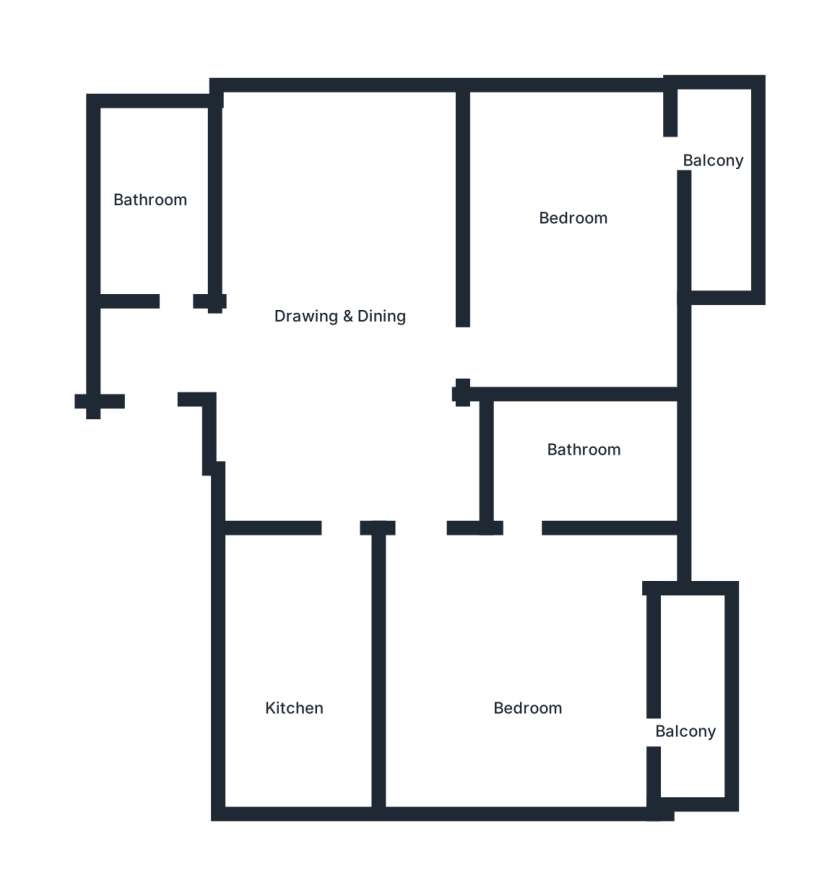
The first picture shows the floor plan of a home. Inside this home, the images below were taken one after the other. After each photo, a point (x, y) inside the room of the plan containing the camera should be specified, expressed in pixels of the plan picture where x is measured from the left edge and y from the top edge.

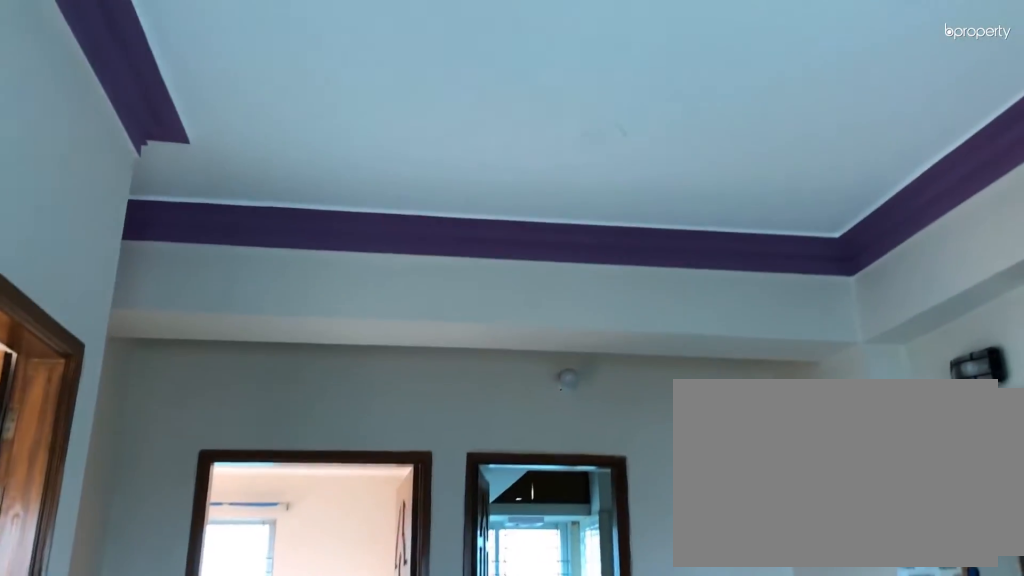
(318, 360)
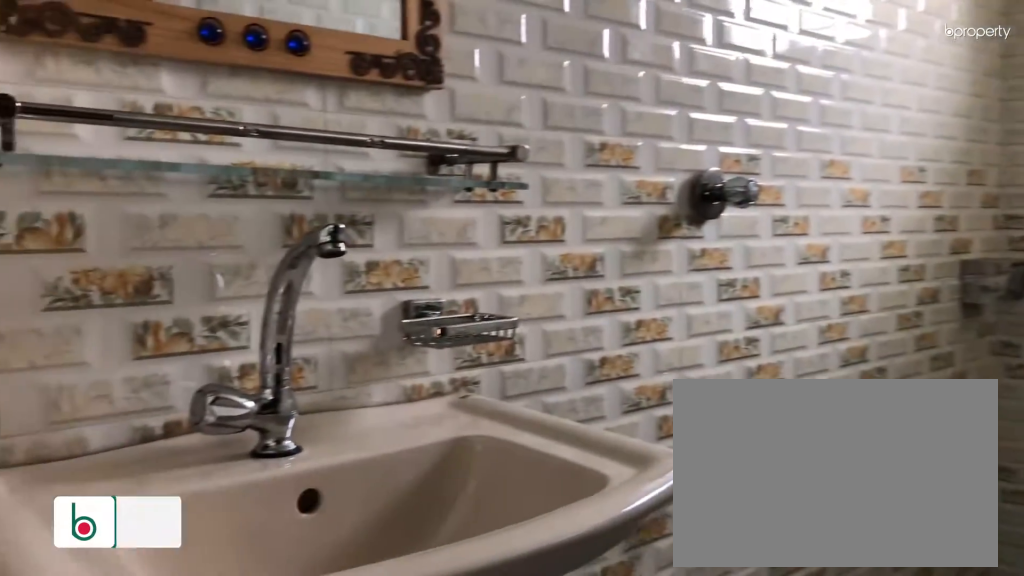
(161, 207)
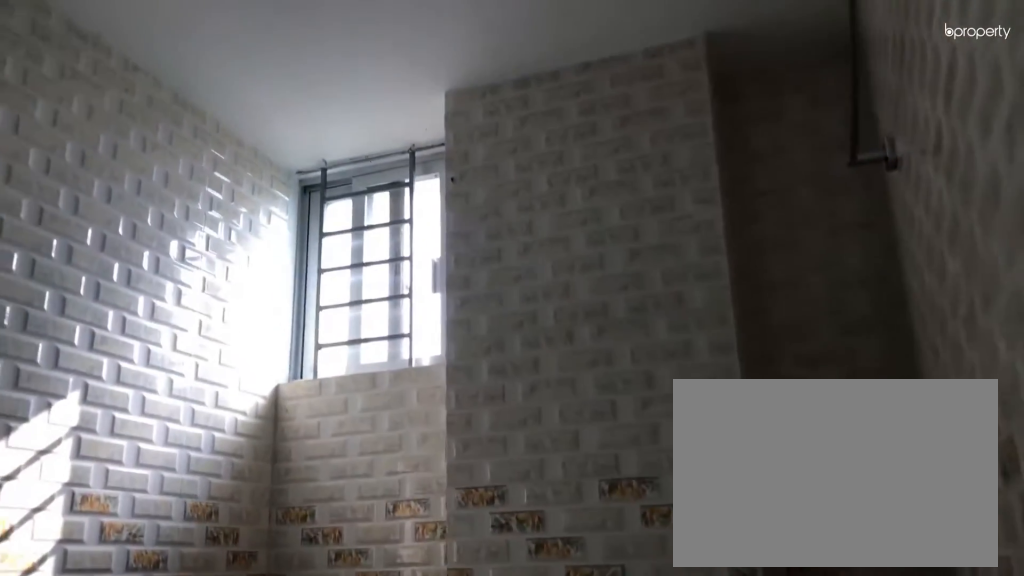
(569, 451)
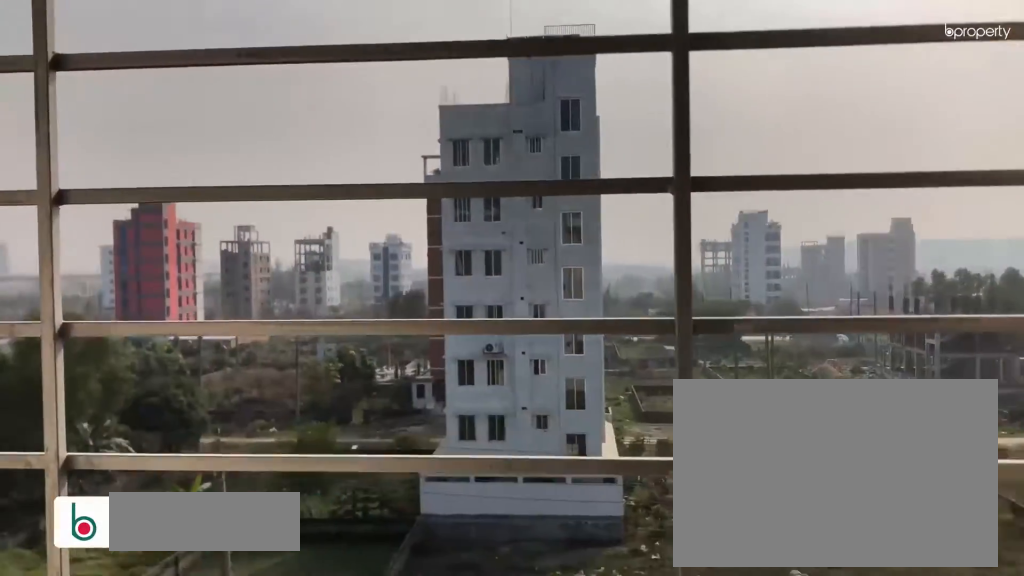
(702, 729)
